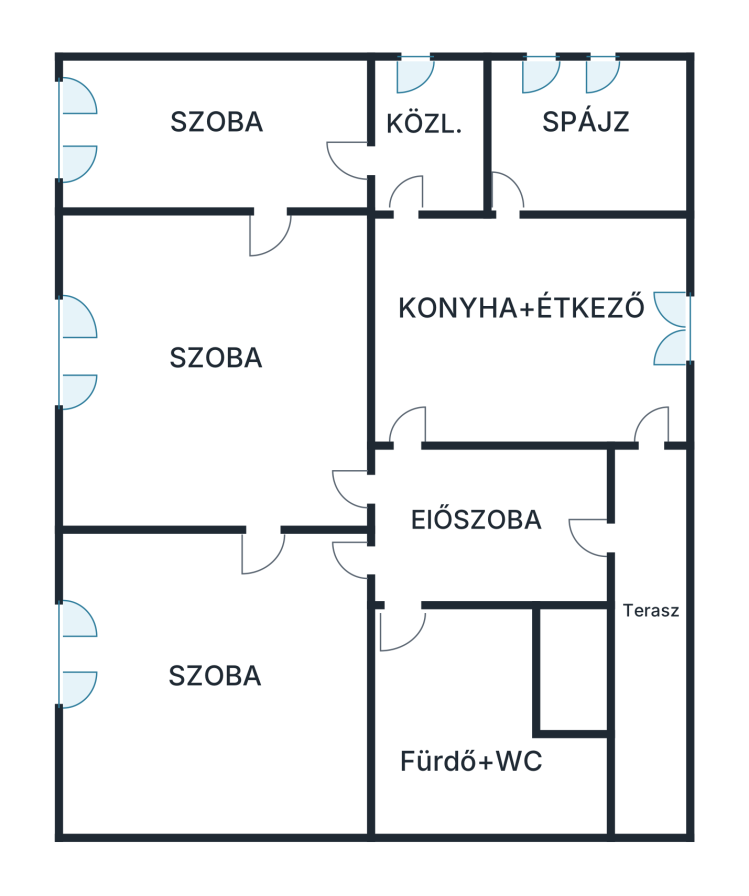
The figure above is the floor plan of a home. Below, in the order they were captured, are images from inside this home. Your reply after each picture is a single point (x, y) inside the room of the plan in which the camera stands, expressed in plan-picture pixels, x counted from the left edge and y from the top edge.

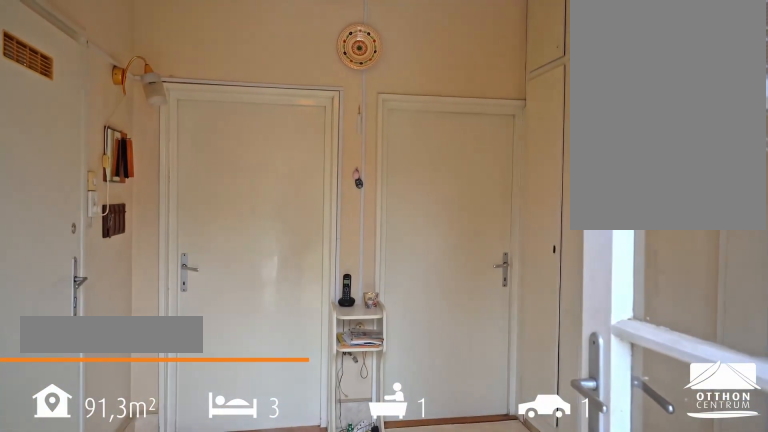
(488, 518)
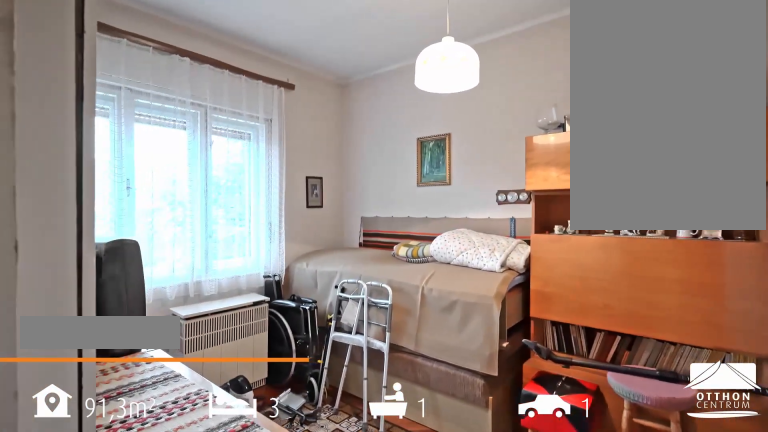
(216, 136)
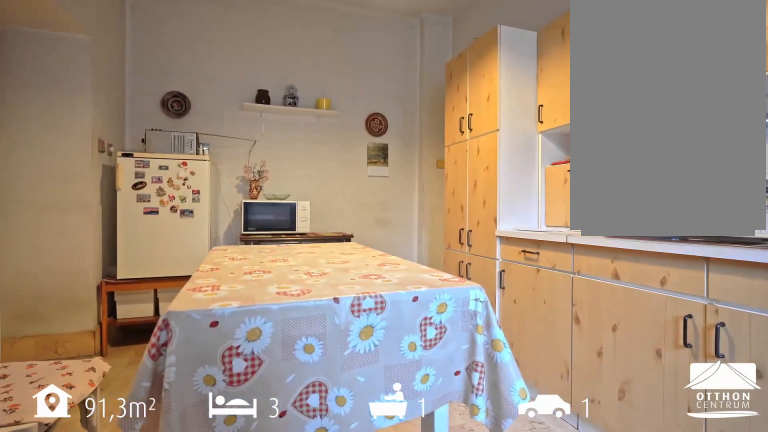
(534, 338)
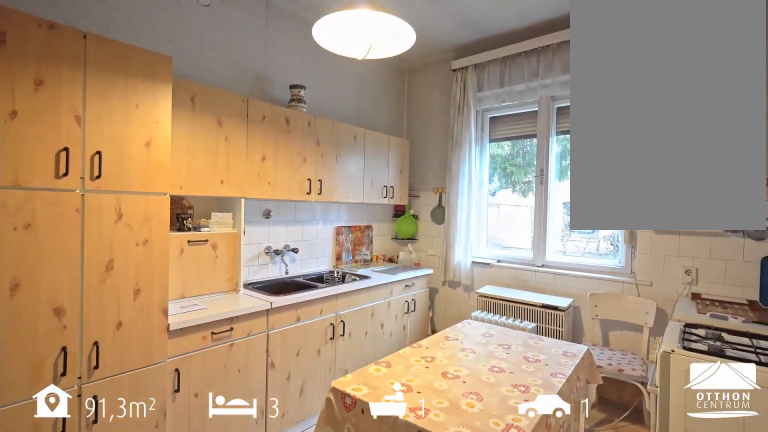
(534, 338)
